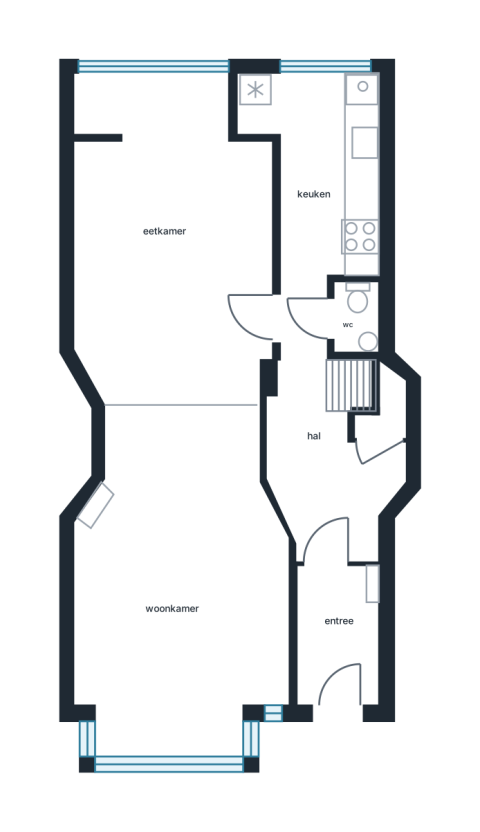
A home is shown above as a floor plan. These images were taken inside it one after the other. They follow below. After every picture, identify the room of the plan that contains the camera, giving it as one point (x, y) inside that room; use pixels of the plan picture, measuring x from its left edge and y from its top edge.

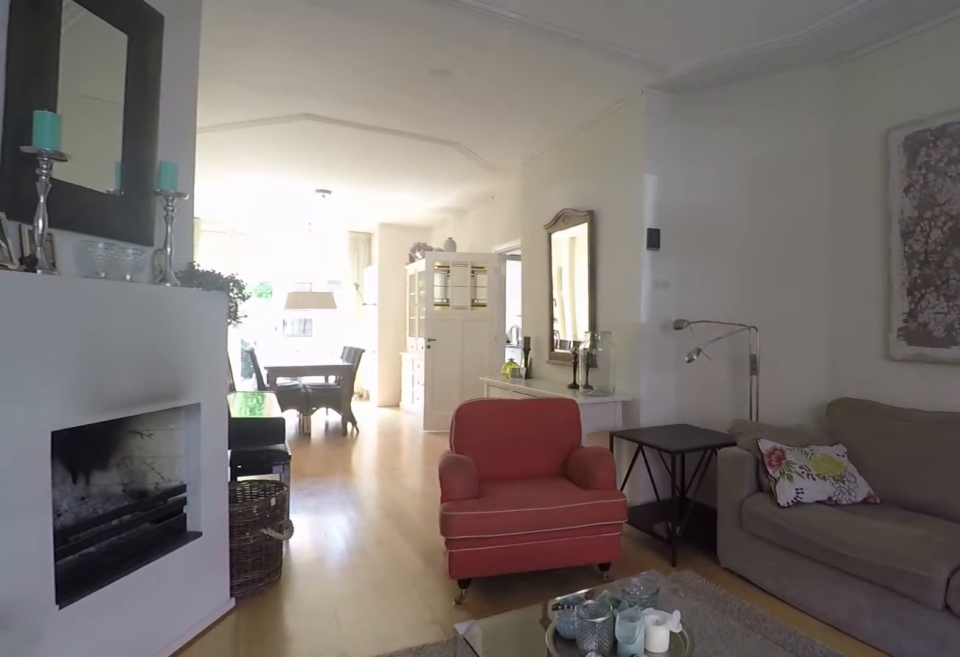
(186, 460)
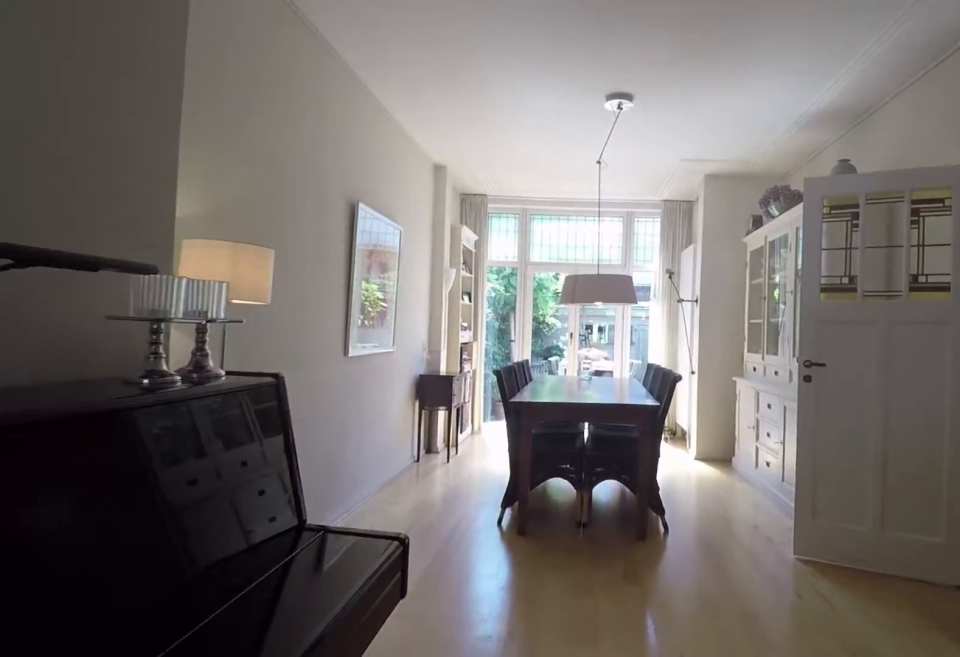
(186, 460)
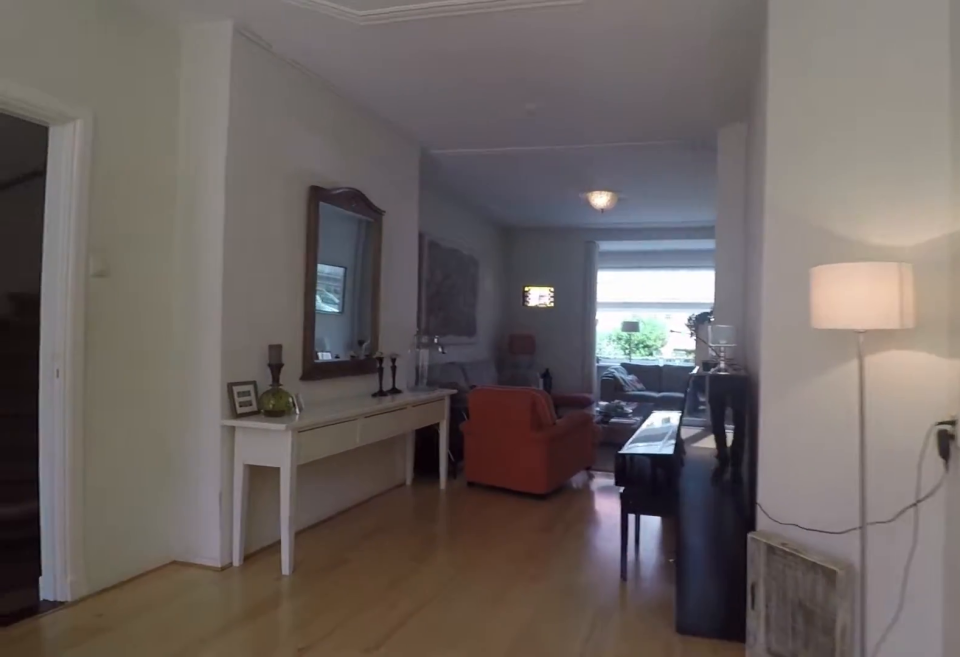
(170, 244)
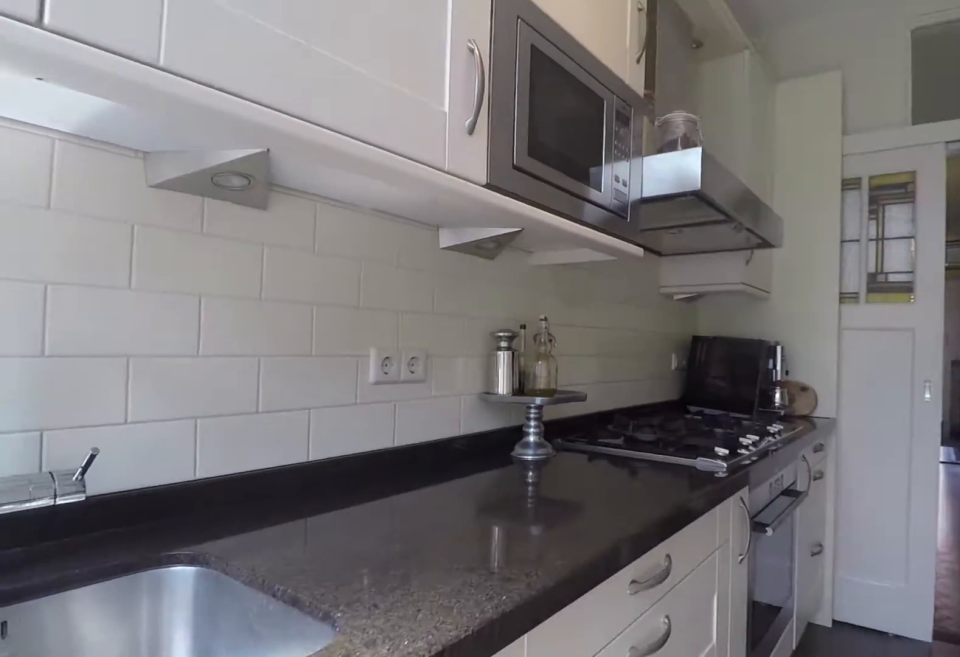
(338, 172)
